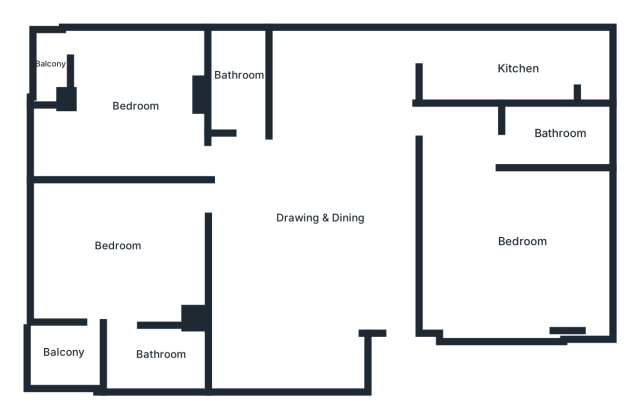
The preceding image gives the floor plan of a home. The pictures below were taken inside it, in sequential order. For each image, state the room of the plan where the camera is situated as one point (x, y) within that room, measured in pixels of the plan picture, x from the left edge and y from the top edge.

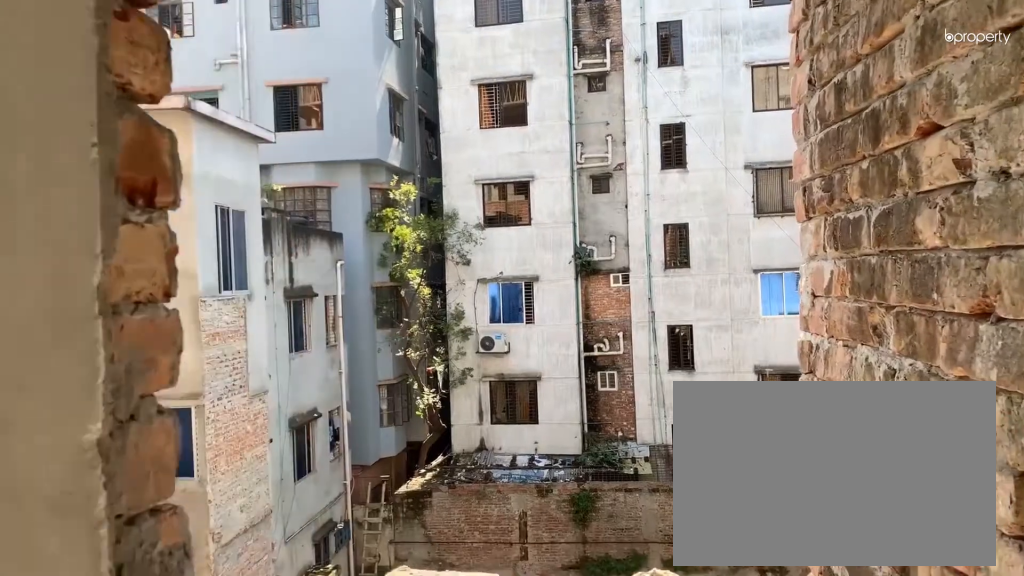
(49, 63)
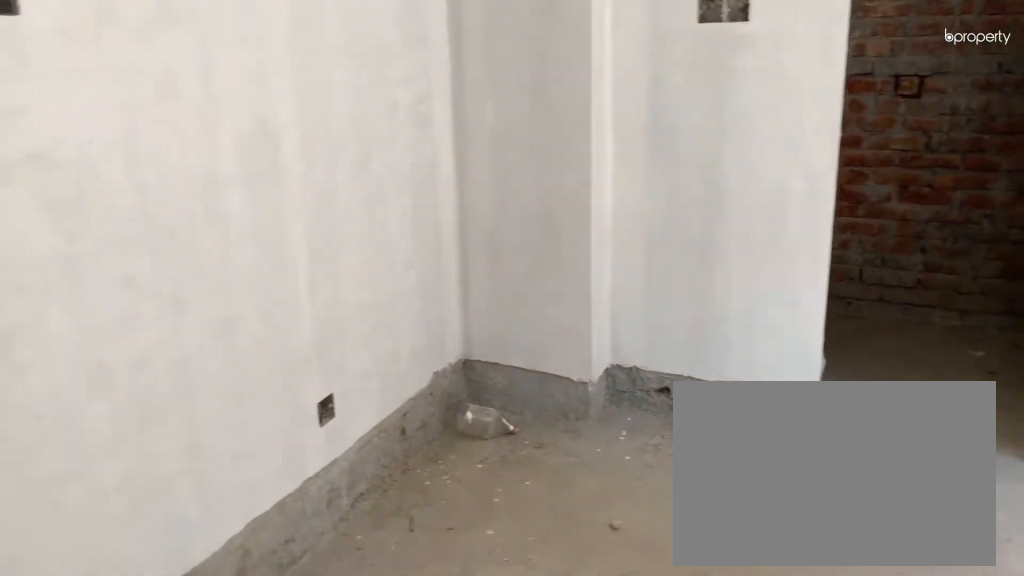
(122, 246)
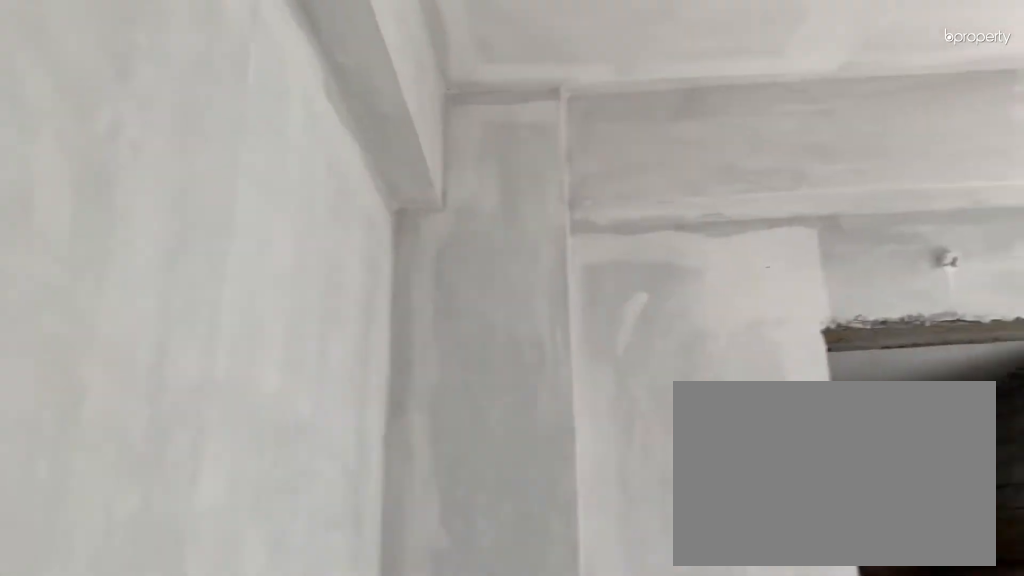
(122, 246)
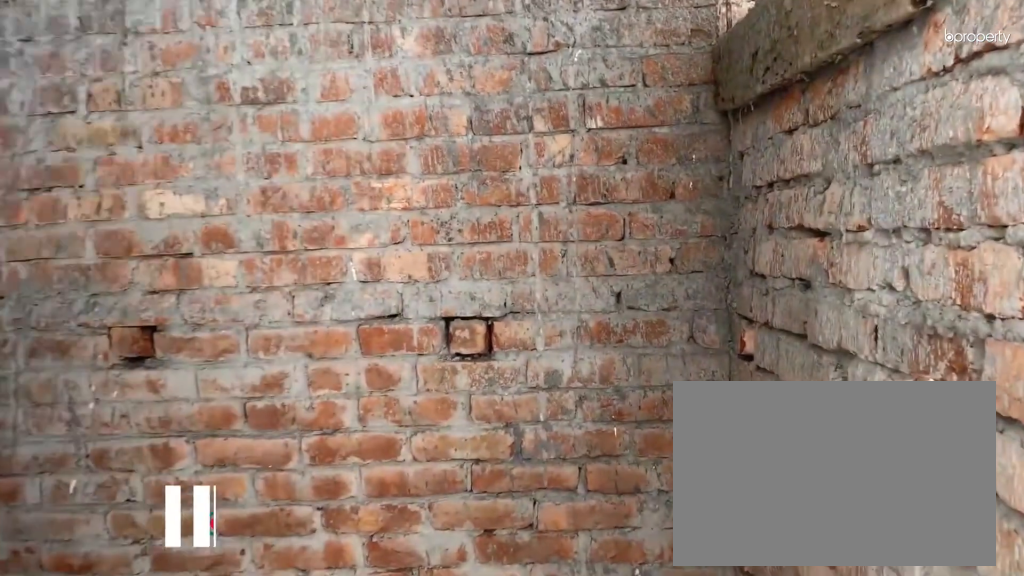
(156, 353)
